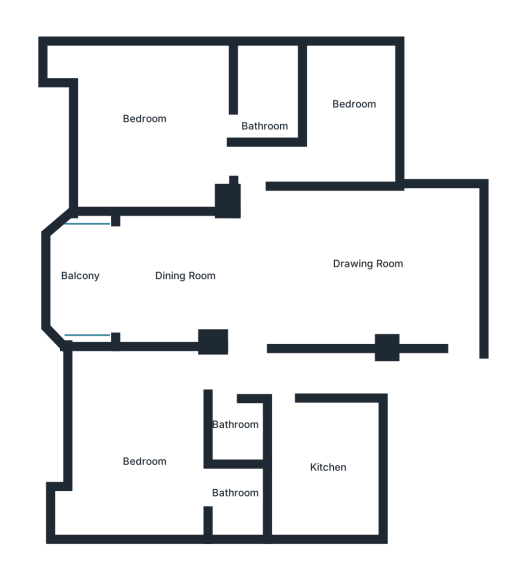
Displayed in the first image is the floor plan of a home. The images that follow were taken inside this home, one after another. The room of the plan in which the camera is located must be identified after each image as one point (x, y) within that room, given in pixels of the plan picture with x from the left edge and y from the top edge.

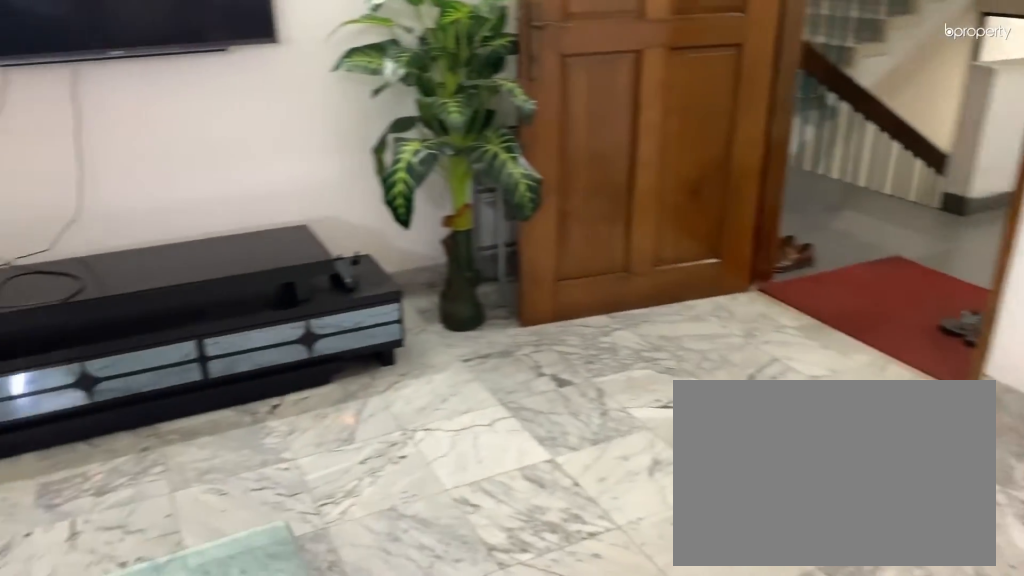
(350, 279)
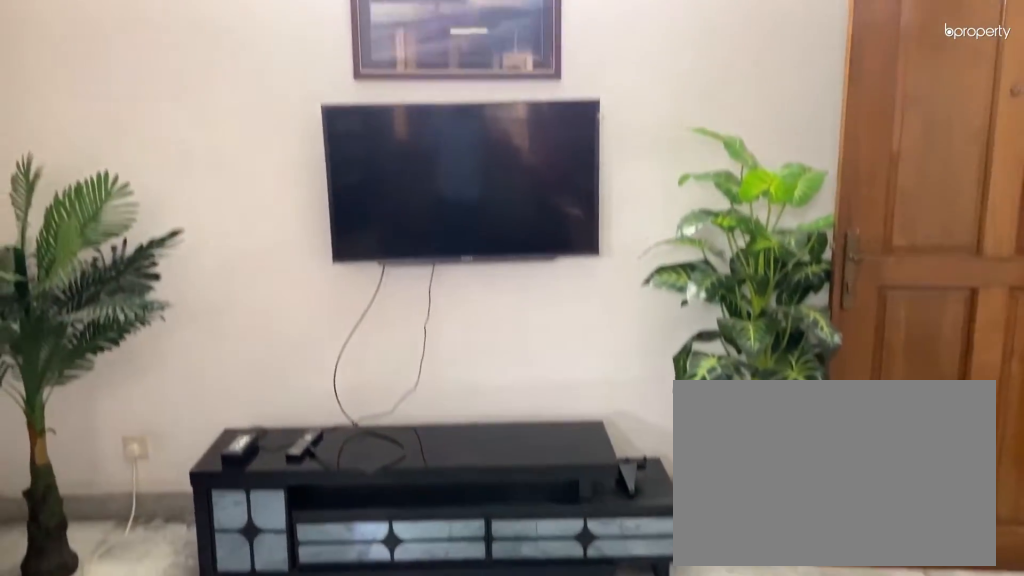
(350, 279)
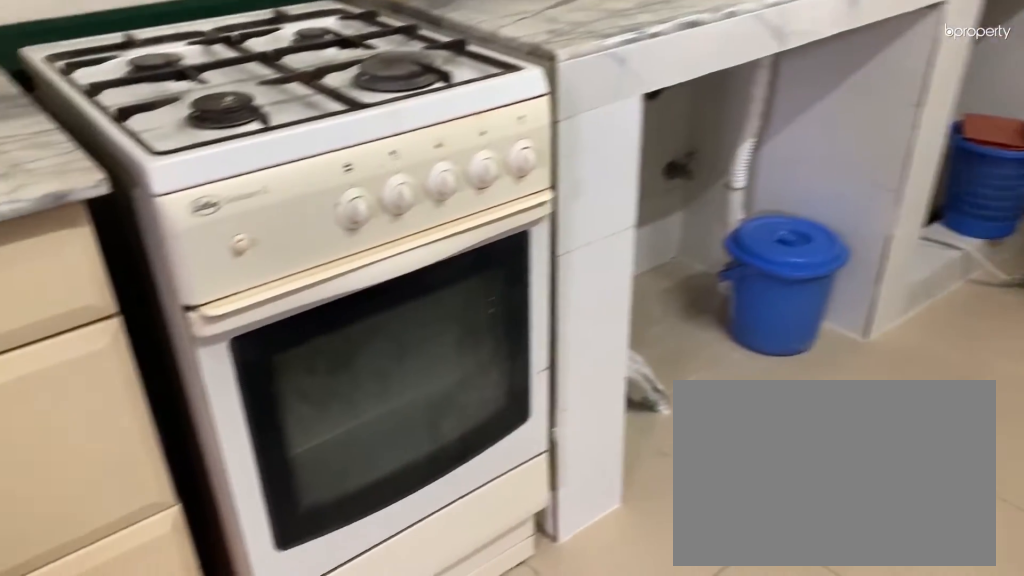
(324, 465)
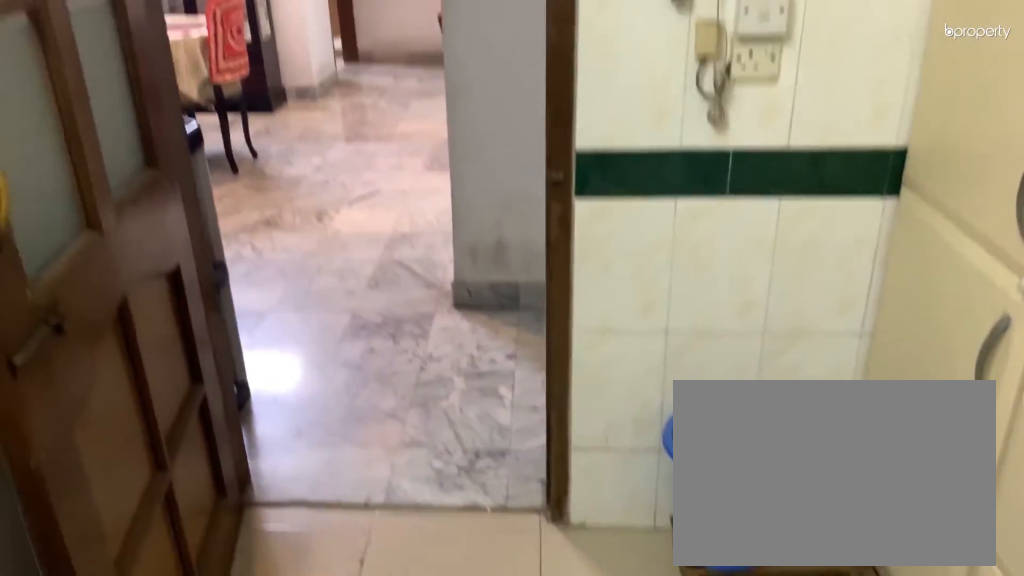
(324, 465)
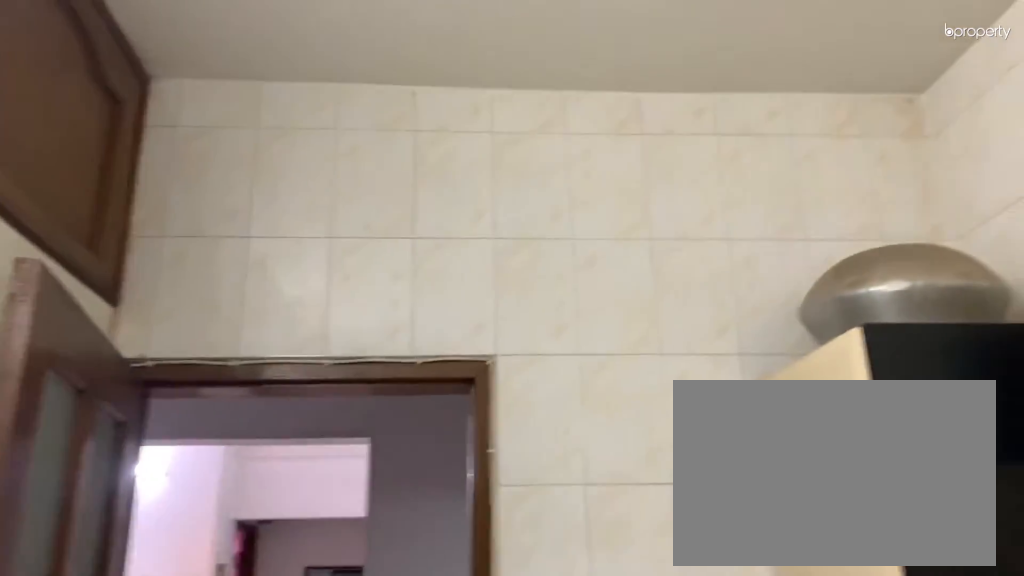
(324, 465)
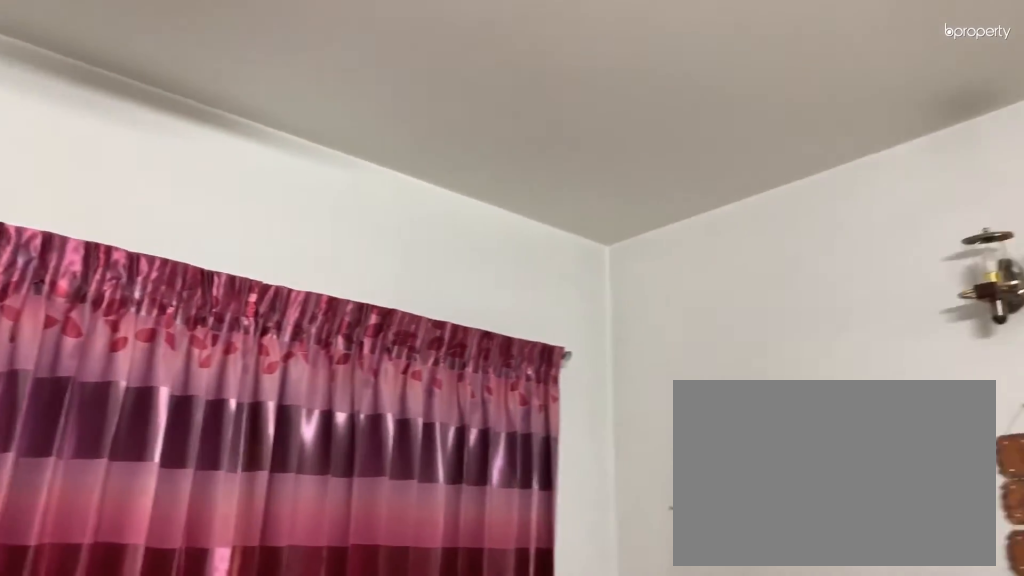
(148, 460)
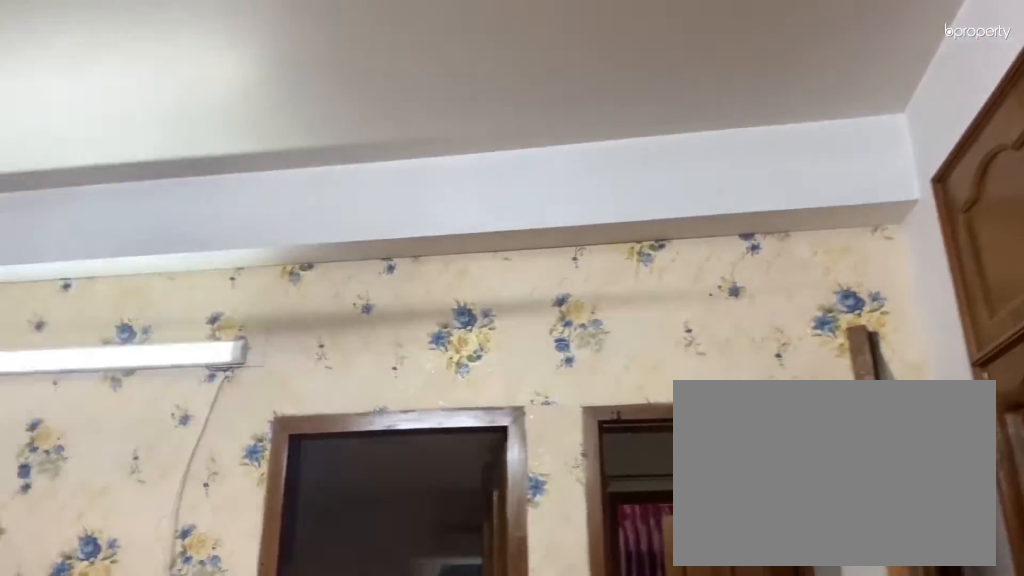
(172, 120)
